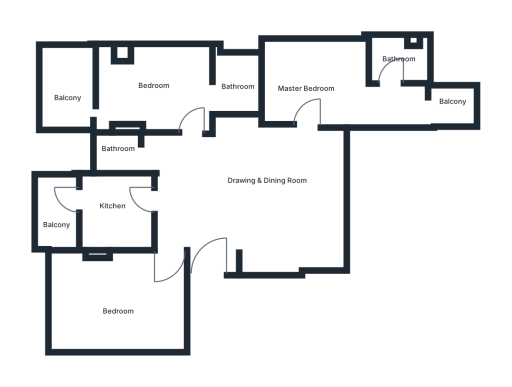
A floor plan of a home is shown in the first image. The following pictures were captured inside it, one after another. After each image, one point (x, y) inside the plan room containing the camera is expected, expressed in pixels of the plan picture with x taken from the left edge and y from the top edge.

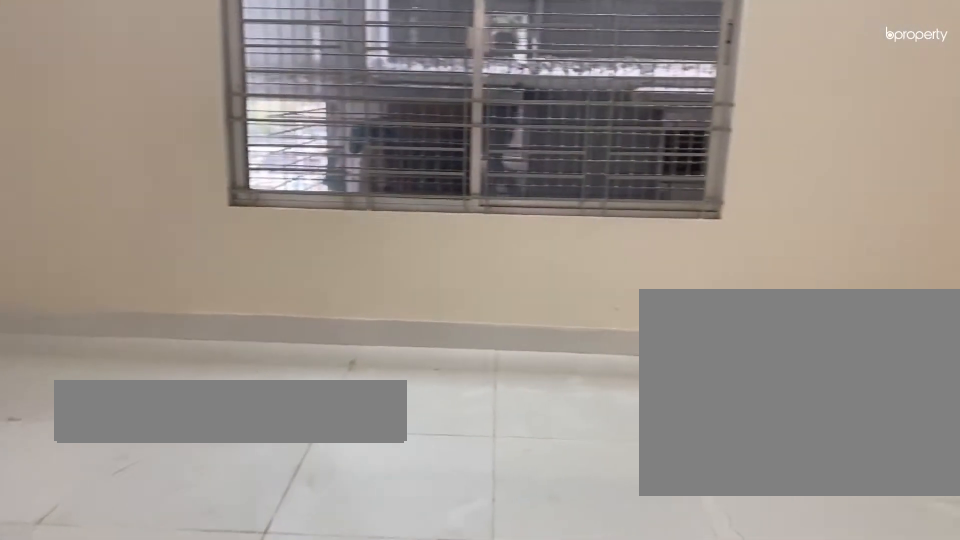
(253, 193)
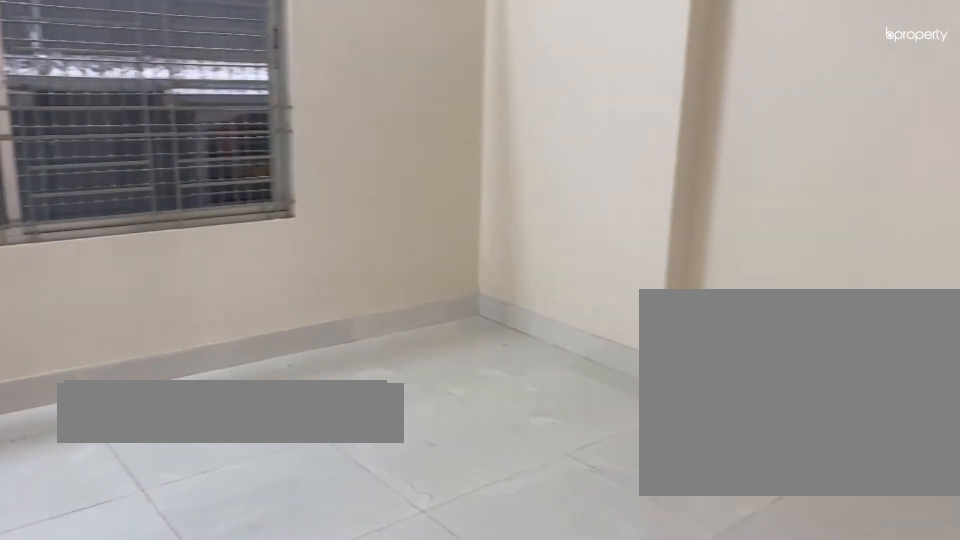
(253, 193)
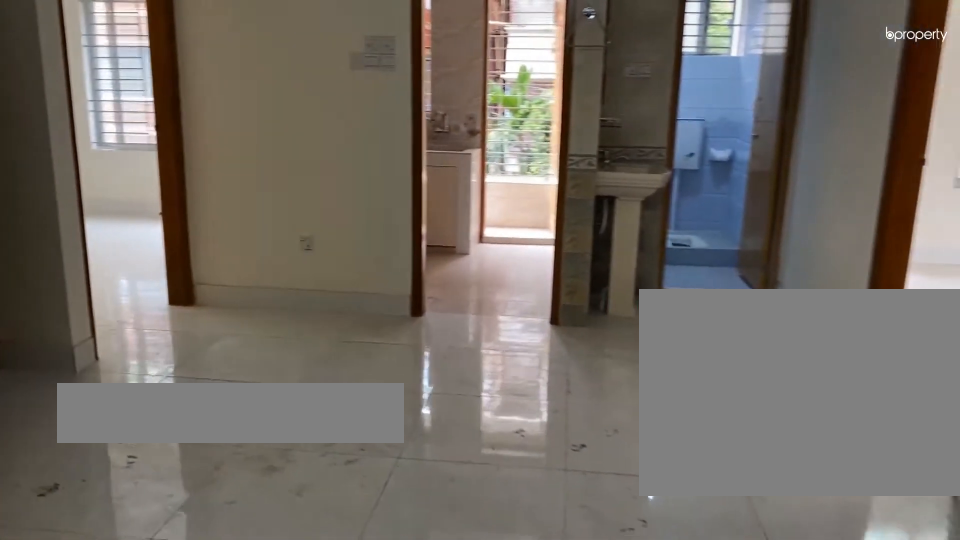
(253, 193)
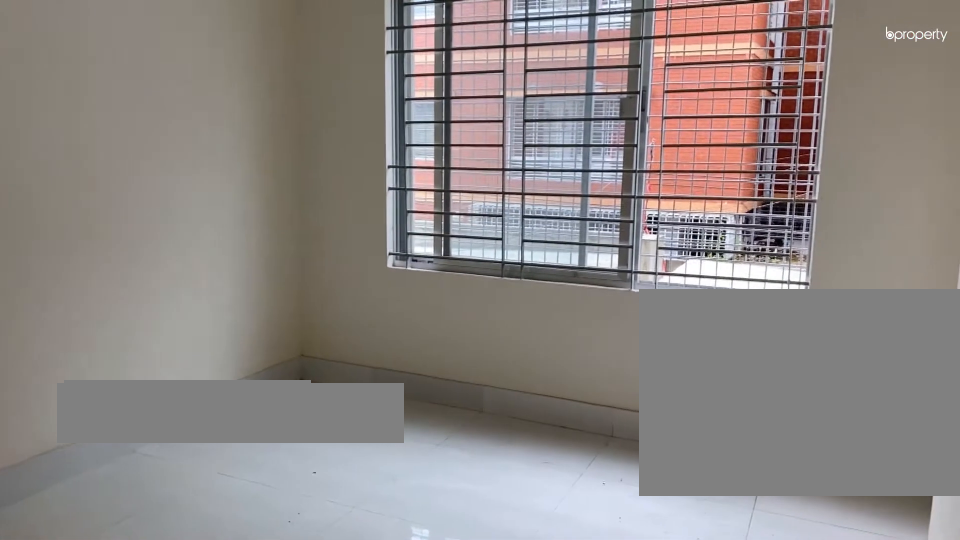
(117, 297)
